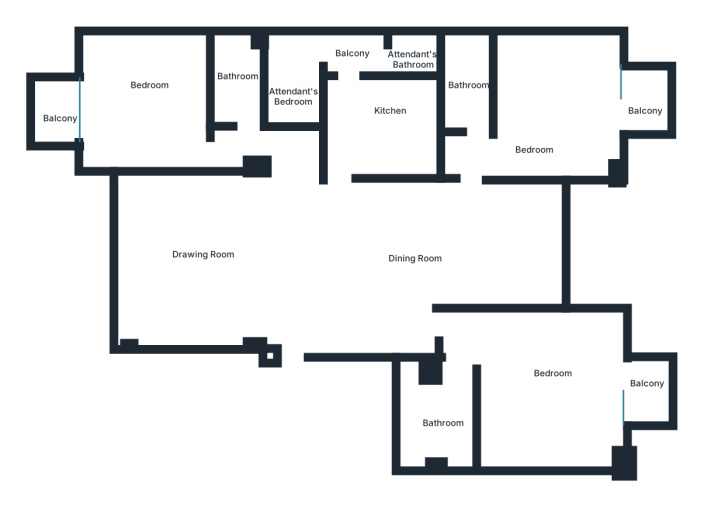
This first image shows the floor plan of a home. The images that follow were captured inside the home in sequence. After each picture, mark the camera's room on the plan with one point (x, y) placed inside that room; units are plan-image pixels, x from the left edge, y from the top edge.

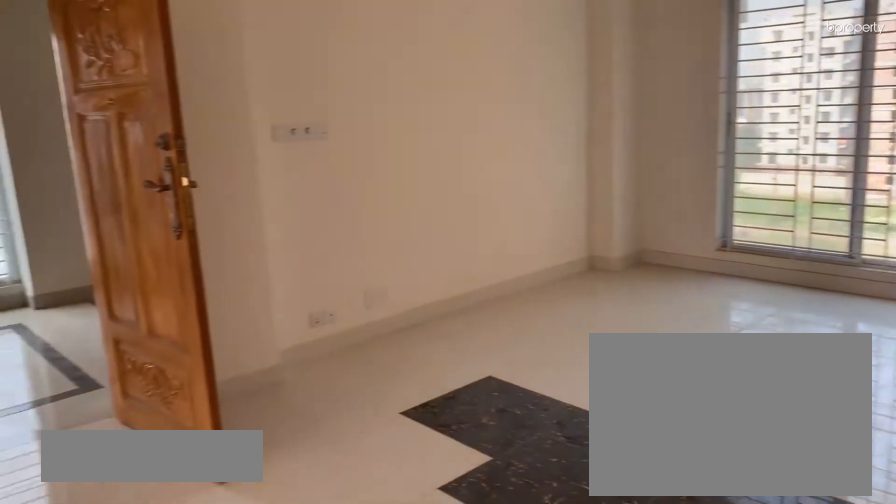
(252, 264)
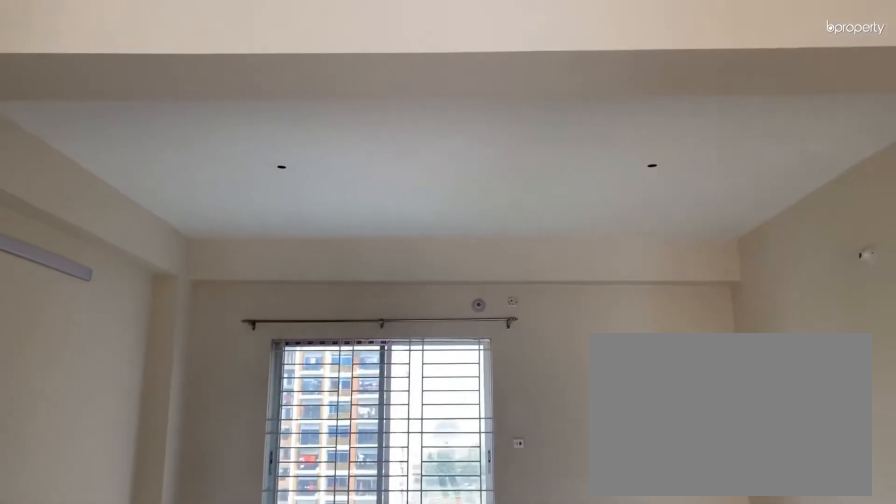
(262, 260)
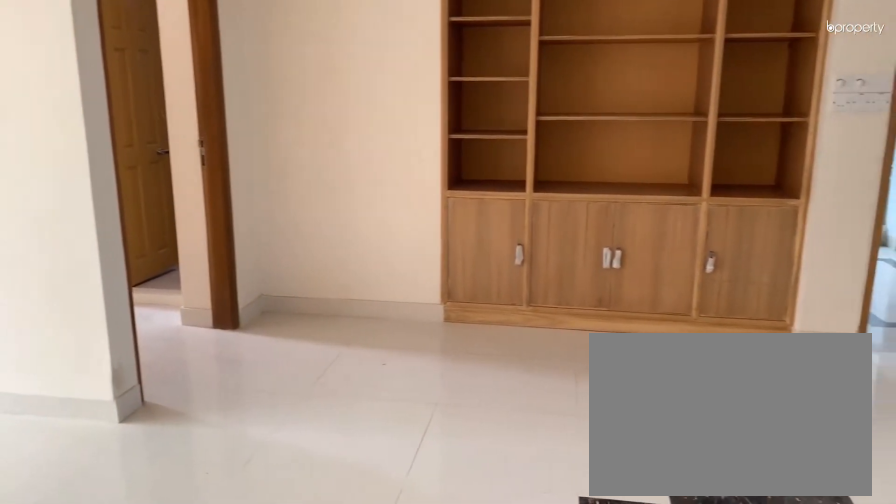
(427, 247)
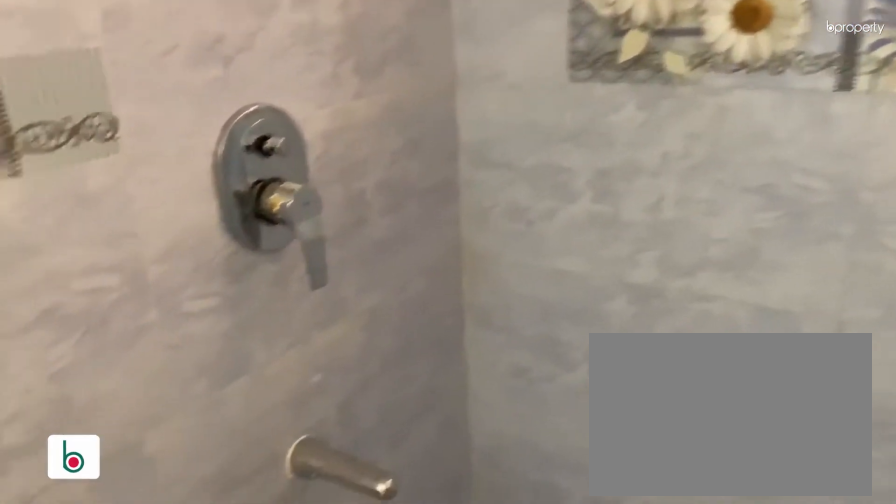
(237, 87)
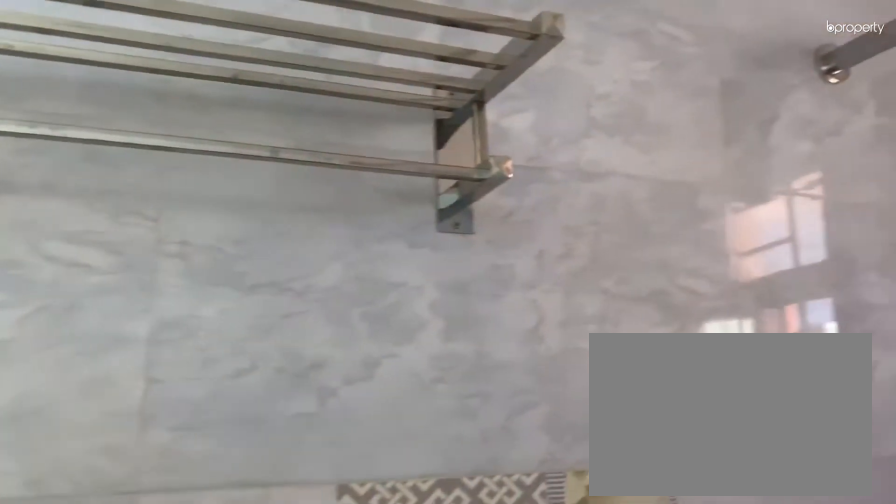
(237, 87)
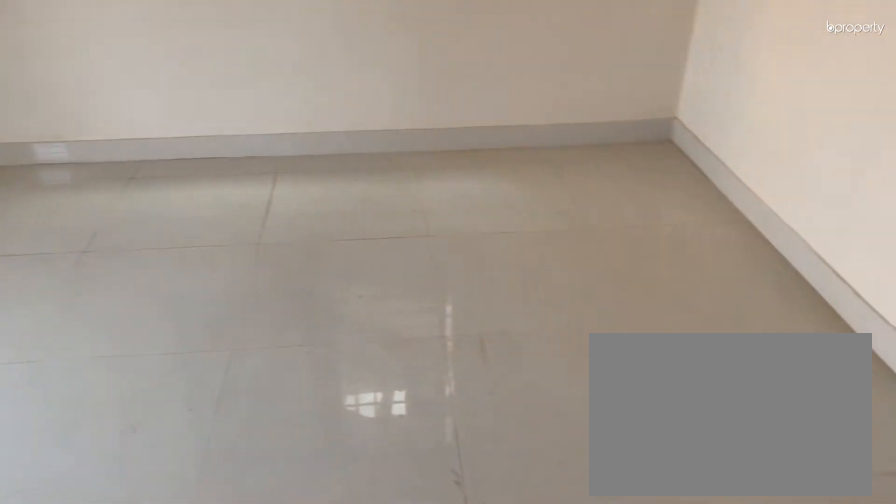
(150, 103)
